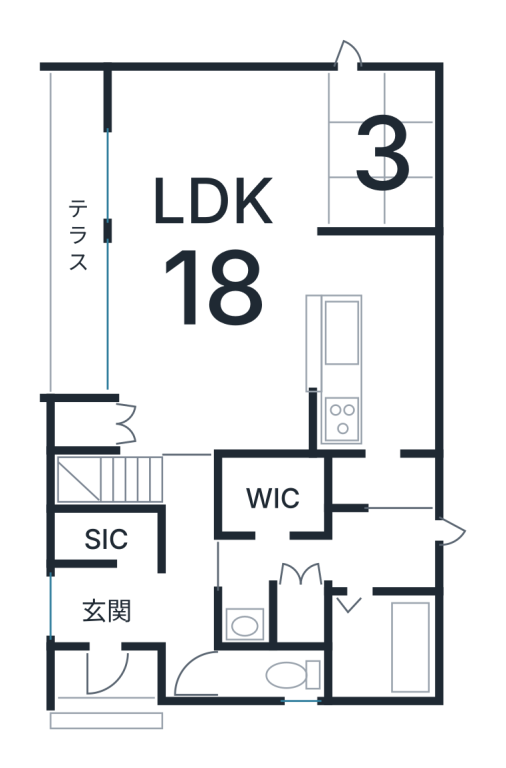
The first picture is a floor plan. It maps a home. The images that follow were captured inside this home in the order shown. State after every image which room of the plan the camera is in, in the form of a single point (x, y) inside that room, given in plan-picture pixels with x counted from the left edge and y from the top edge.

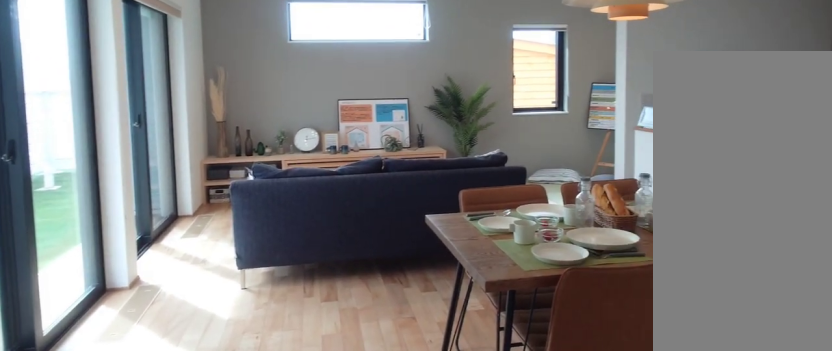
(209, 124)
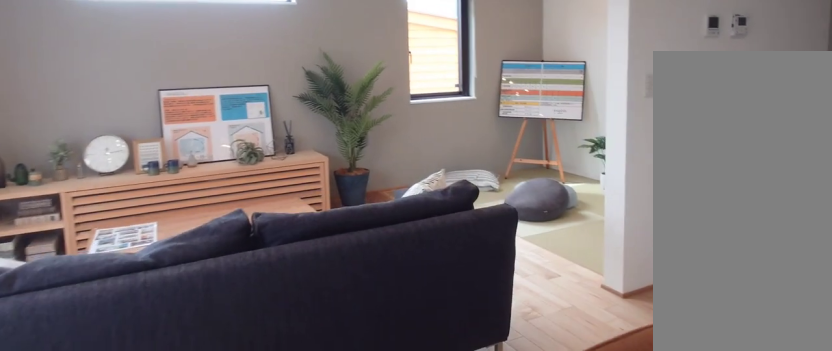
(209, 124)
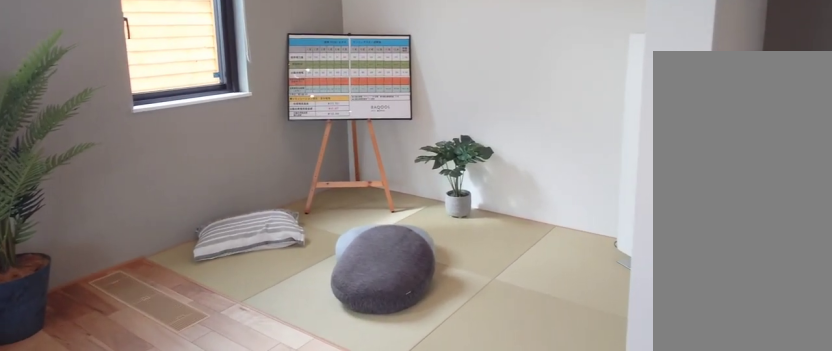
(379, 163)
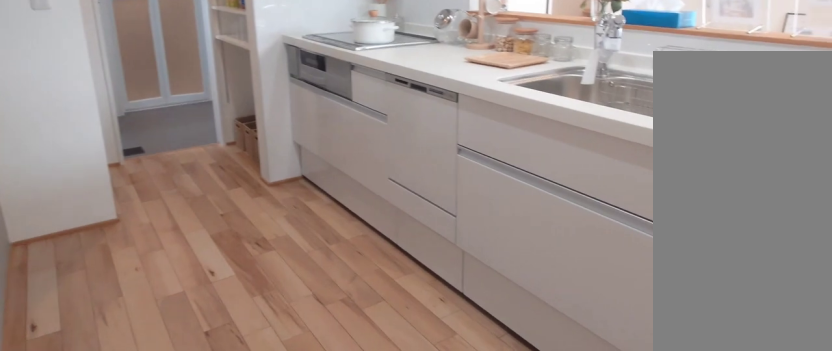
(380, 371)
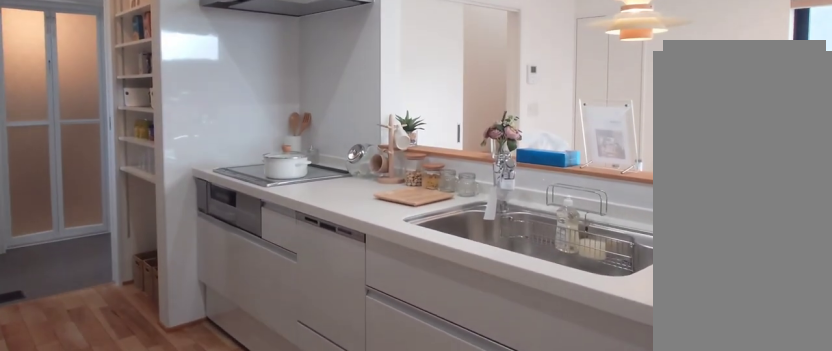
(380, 371)
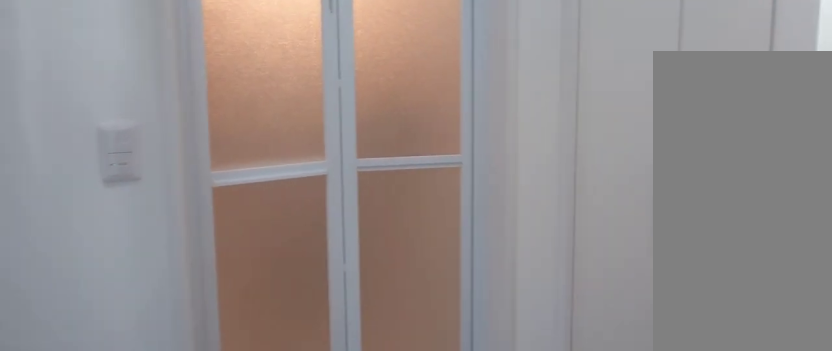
(349, 550)
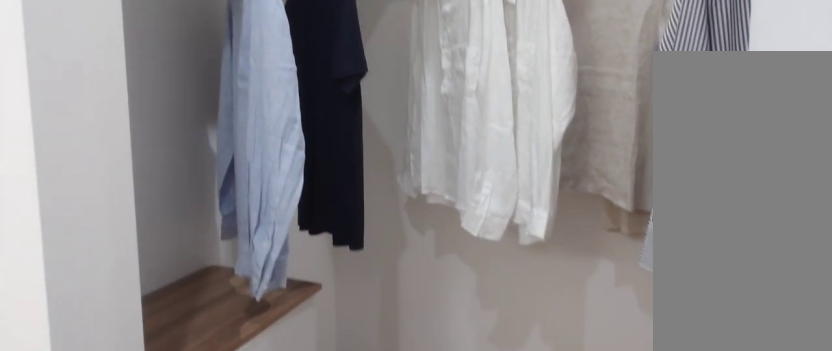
(265, 496)
